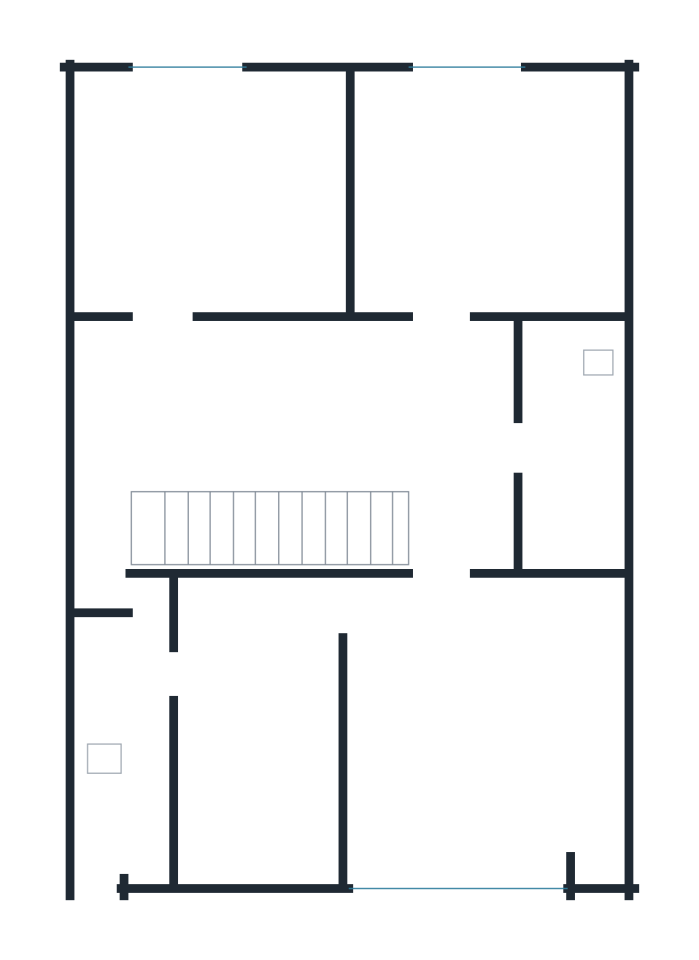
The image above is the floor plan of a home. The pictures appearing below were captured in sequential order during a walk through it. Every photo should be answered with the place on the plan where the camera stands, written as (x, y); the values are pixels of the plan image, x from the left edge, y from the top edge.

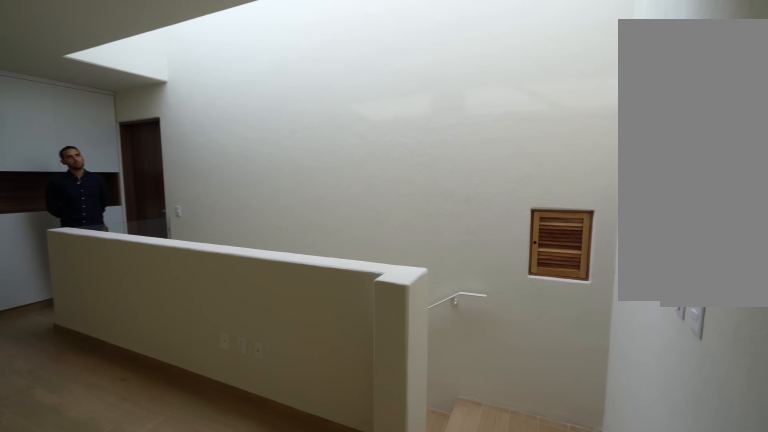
(98, 417)
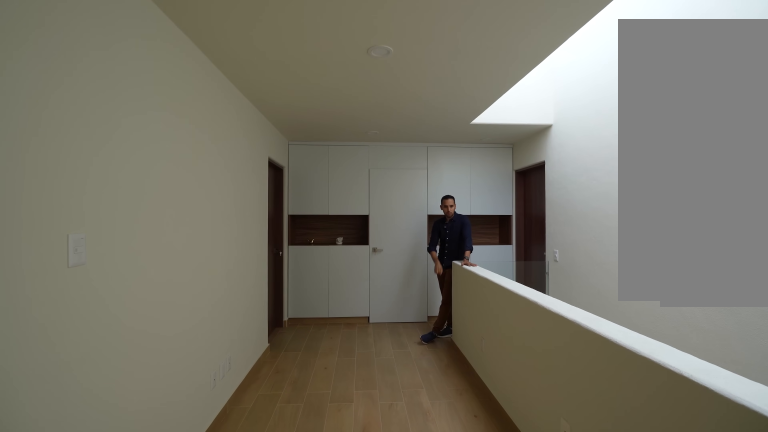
(108, 452)
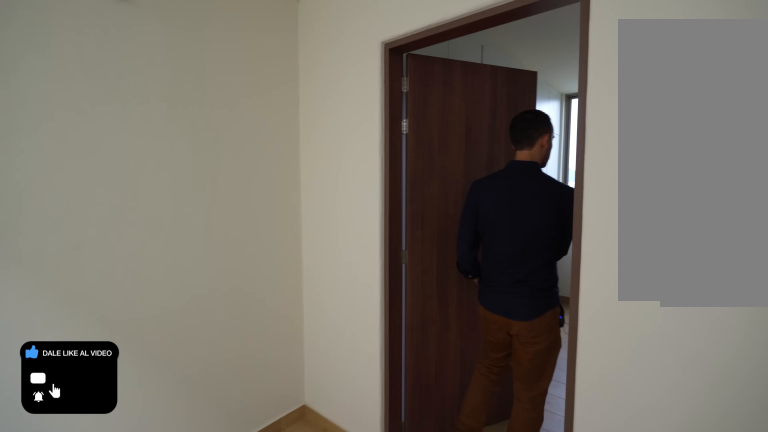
(184, 344)
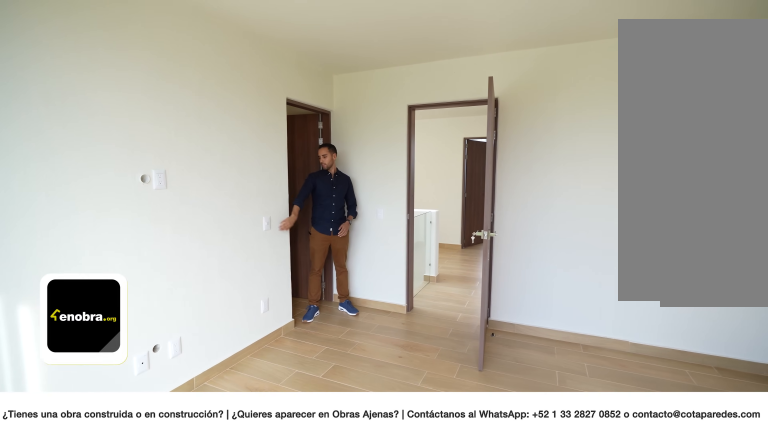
(499, 834)
